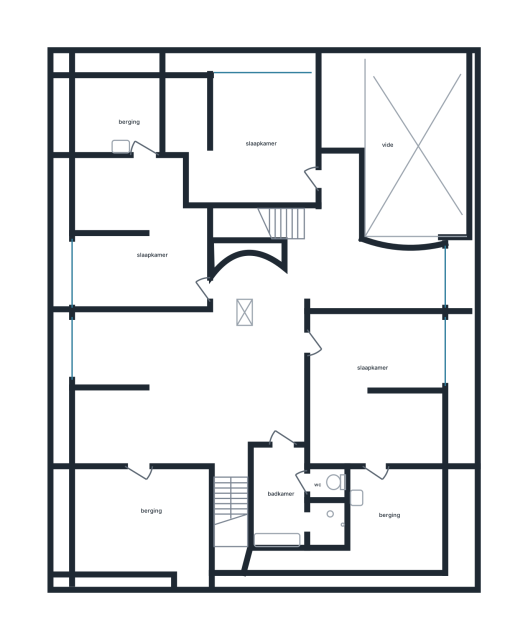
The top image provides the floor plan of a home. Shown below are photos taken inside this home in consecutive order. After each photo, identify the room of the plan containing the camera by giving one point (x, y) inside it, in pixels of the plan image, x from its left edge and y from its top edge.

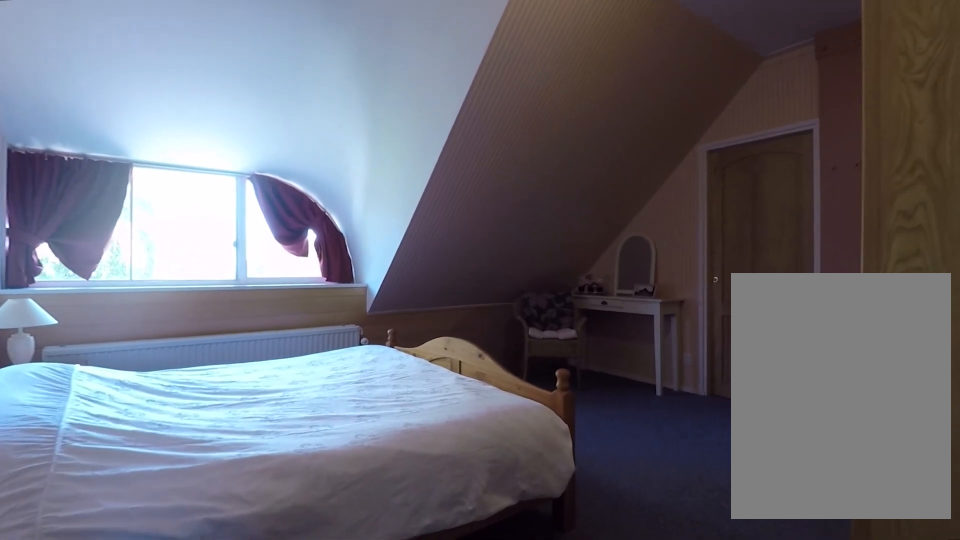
(370, 384)
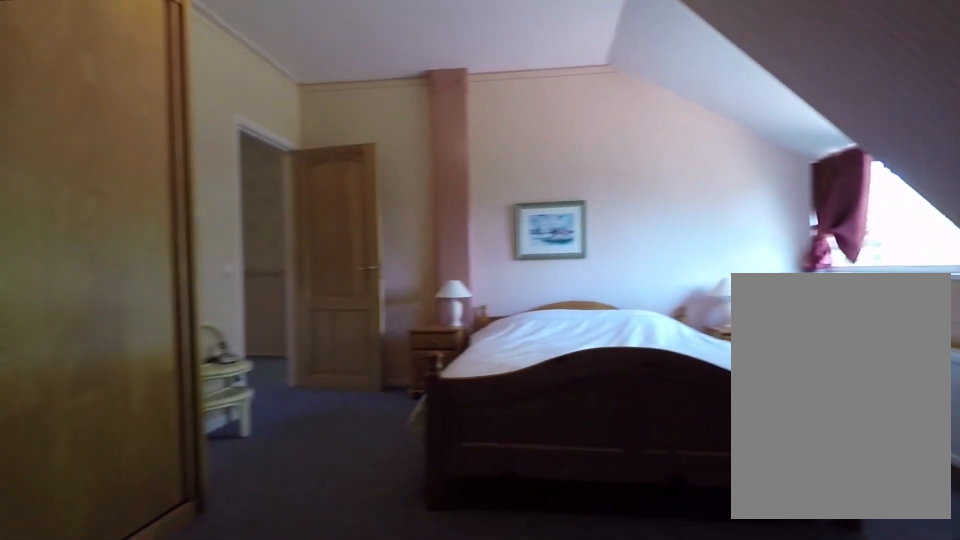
(370, 384)
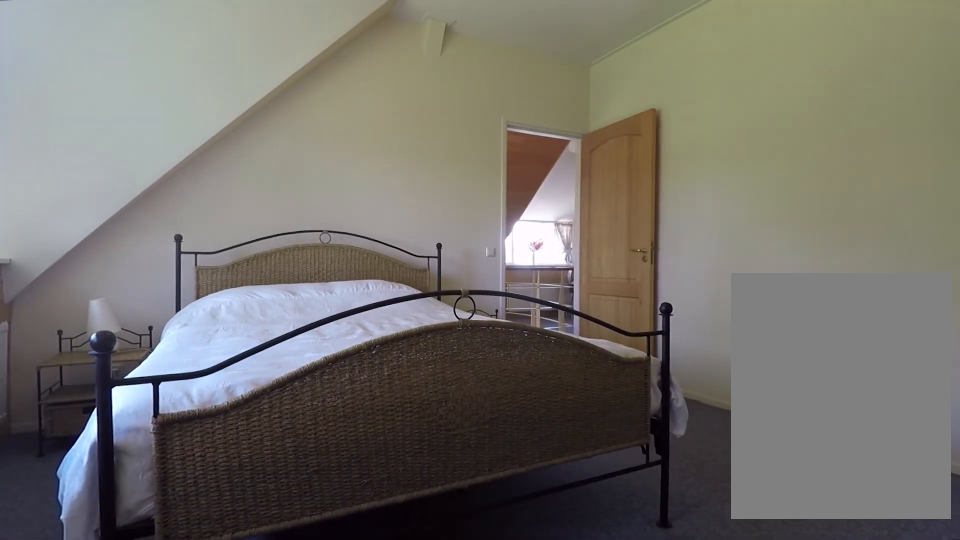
(247, 140)
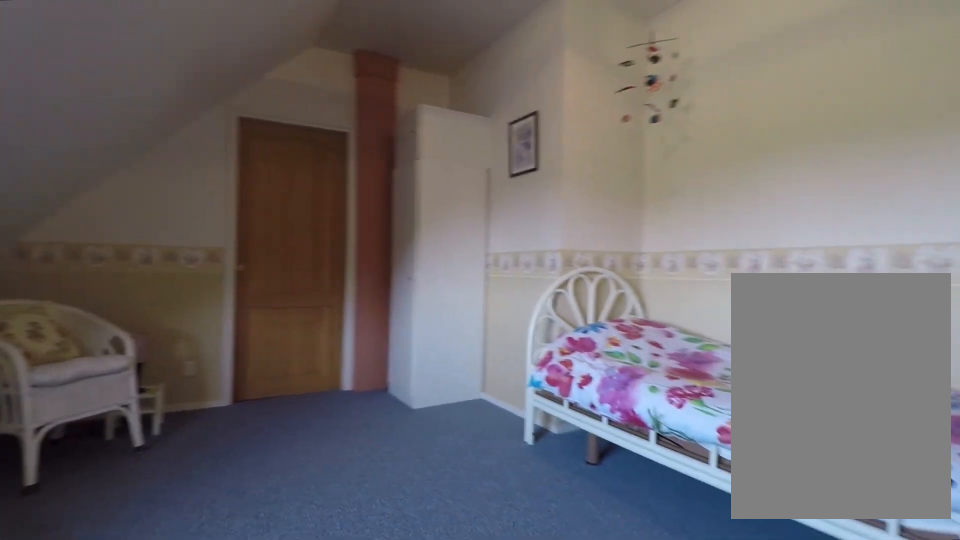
(142, 240)
